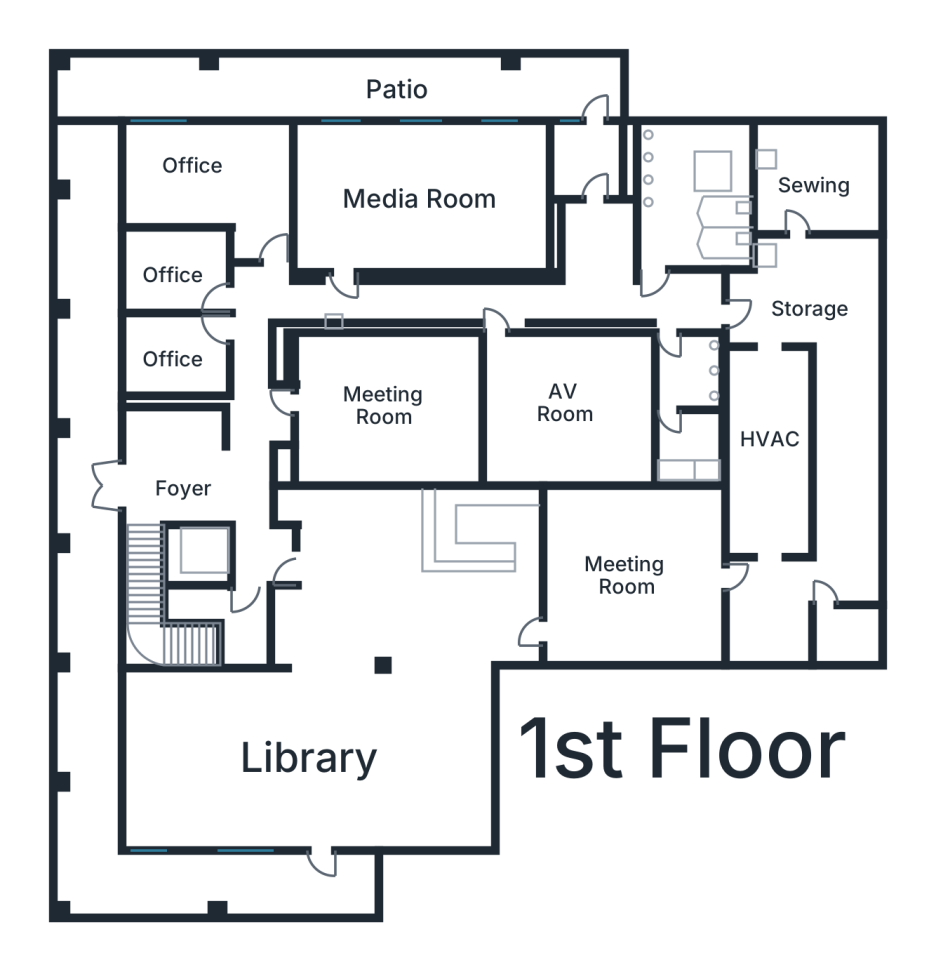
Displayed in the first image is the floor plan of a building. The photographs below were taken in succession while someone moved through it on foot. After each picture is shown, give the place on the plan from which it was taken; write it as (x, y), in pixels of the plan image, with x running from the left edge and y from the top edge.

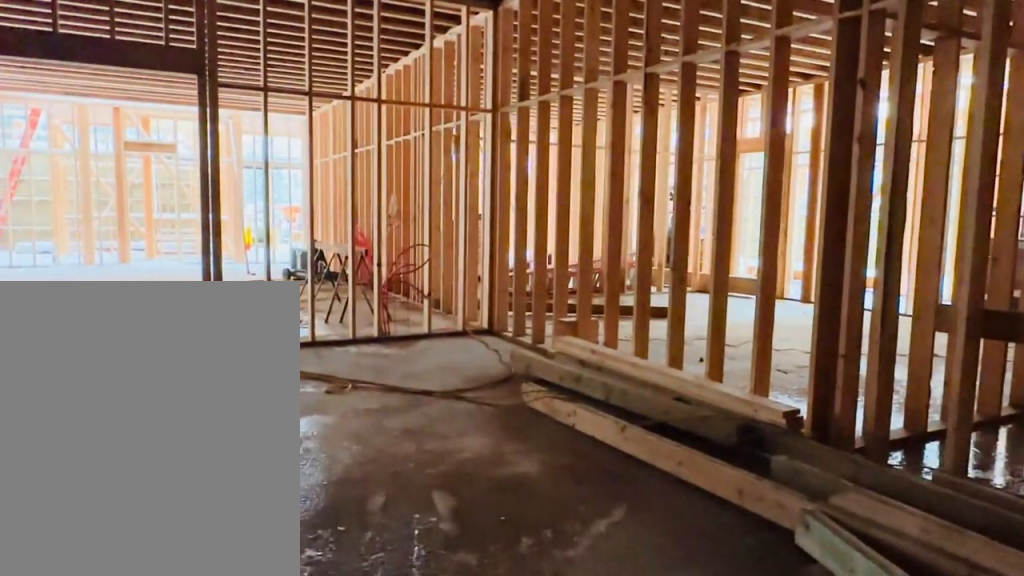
(686, 581)
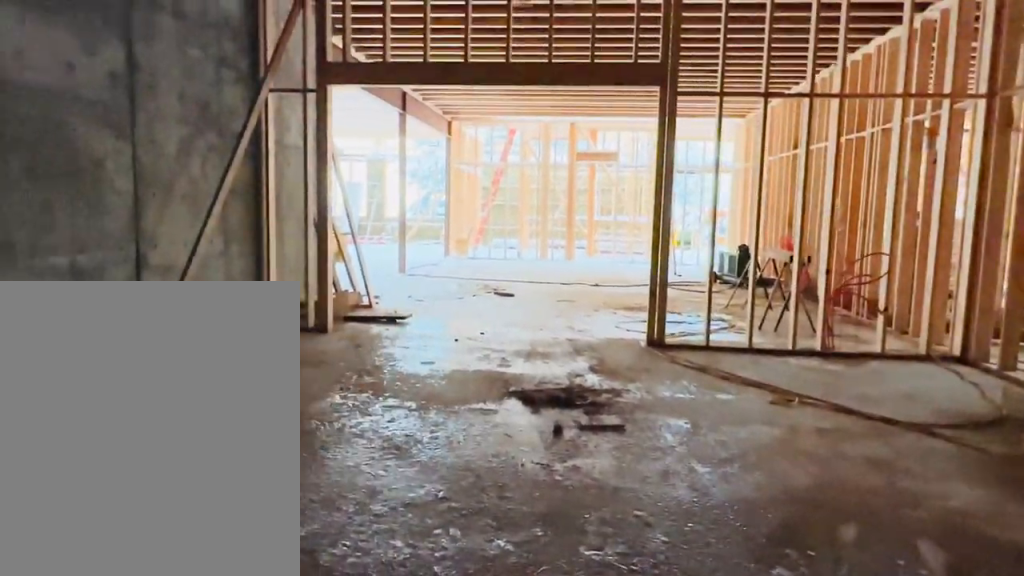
(685, 586)
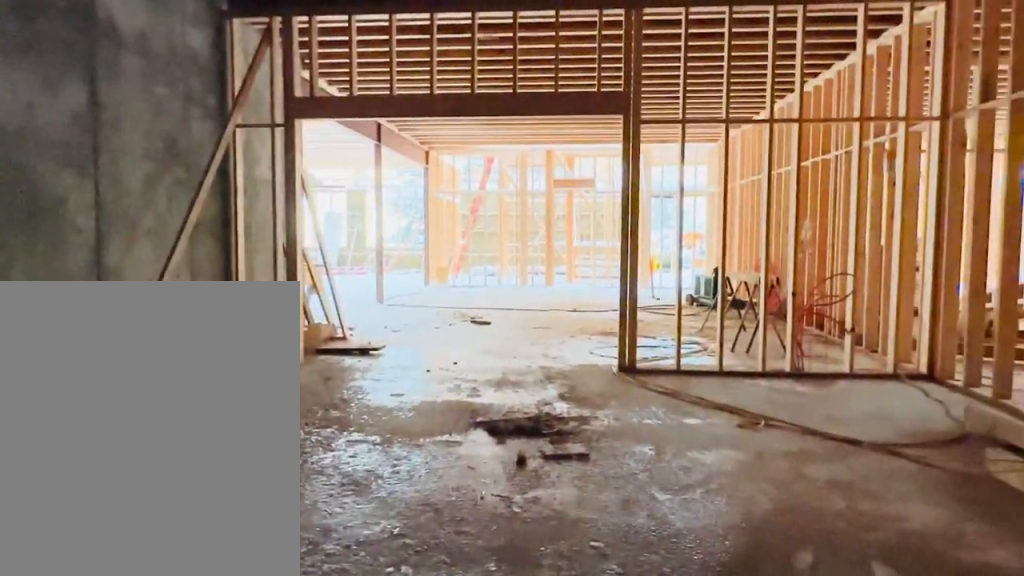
(685, 584)
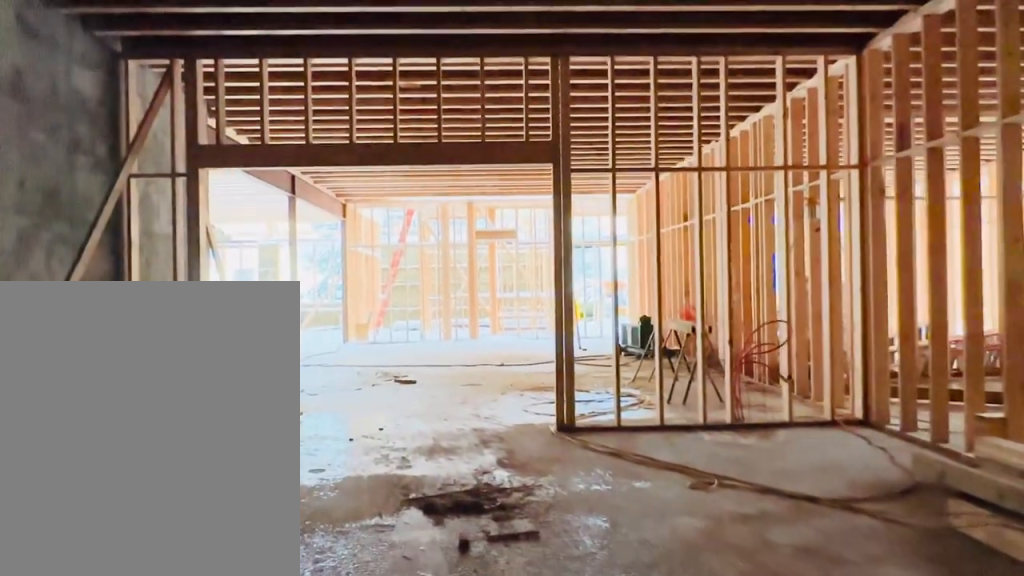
(684, 580)
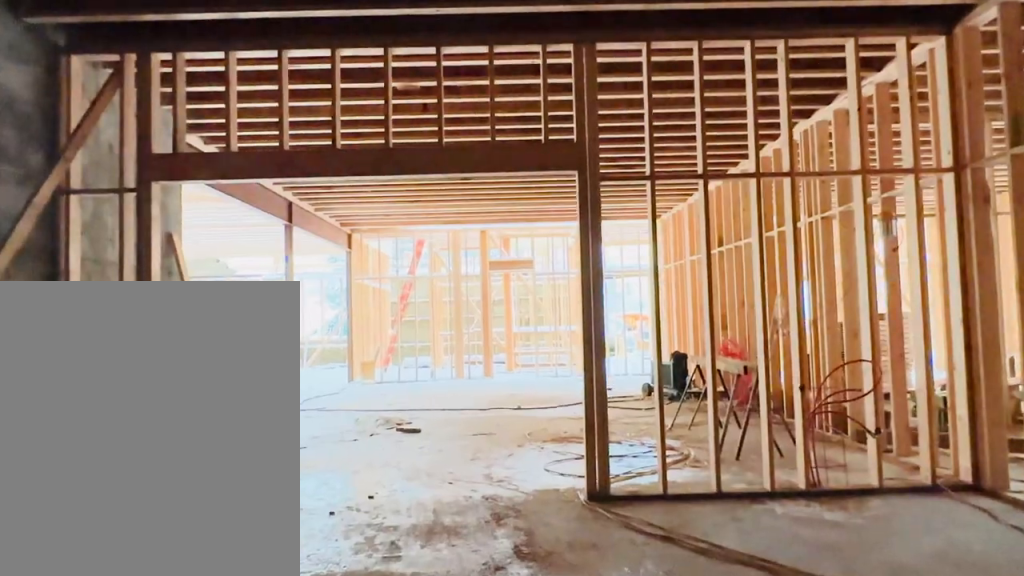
(665, 580)
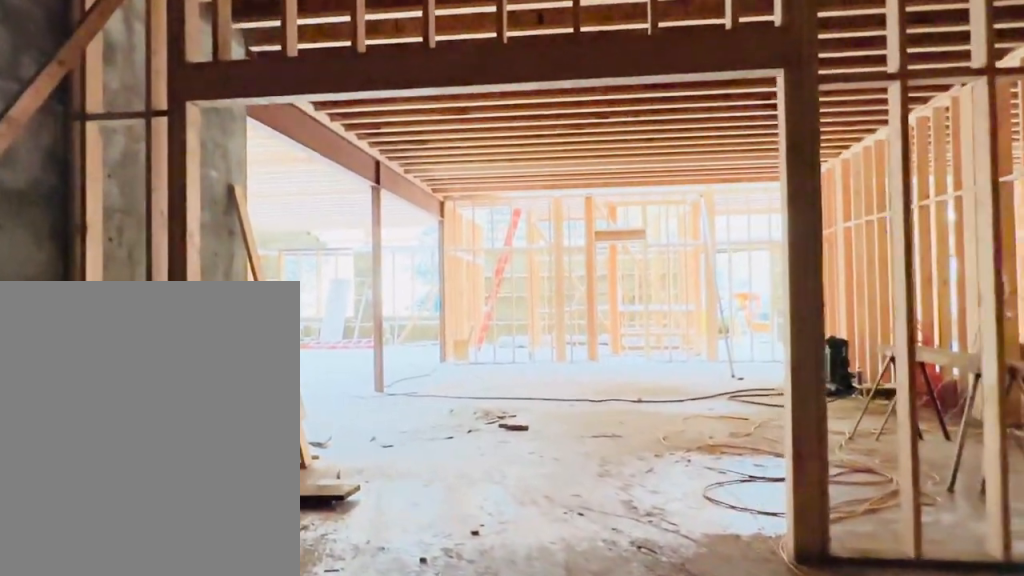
(615, 584)
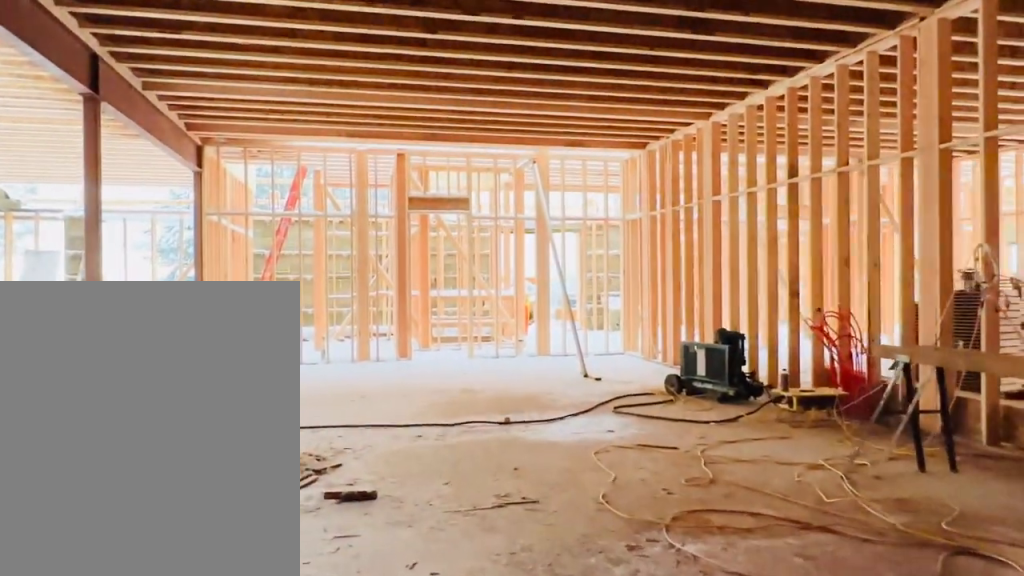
(546, 581)
